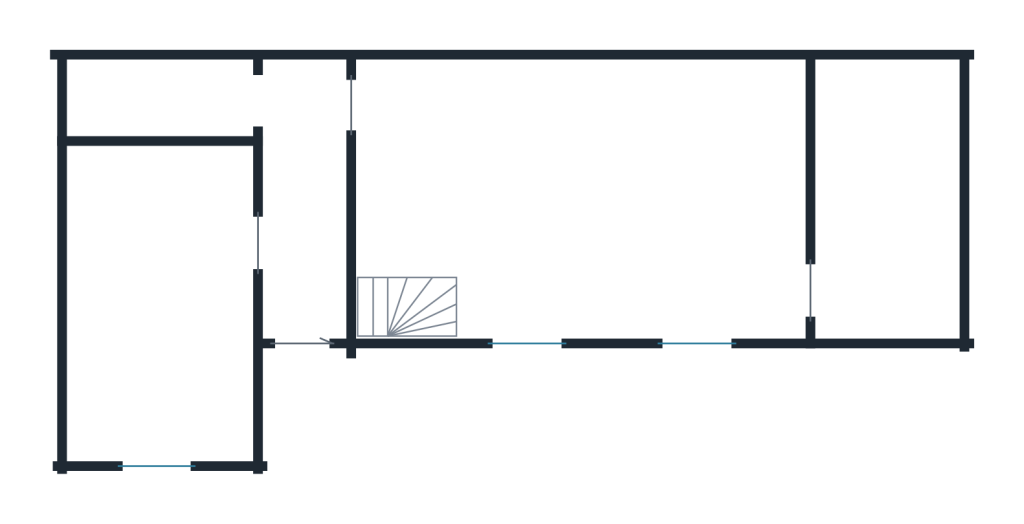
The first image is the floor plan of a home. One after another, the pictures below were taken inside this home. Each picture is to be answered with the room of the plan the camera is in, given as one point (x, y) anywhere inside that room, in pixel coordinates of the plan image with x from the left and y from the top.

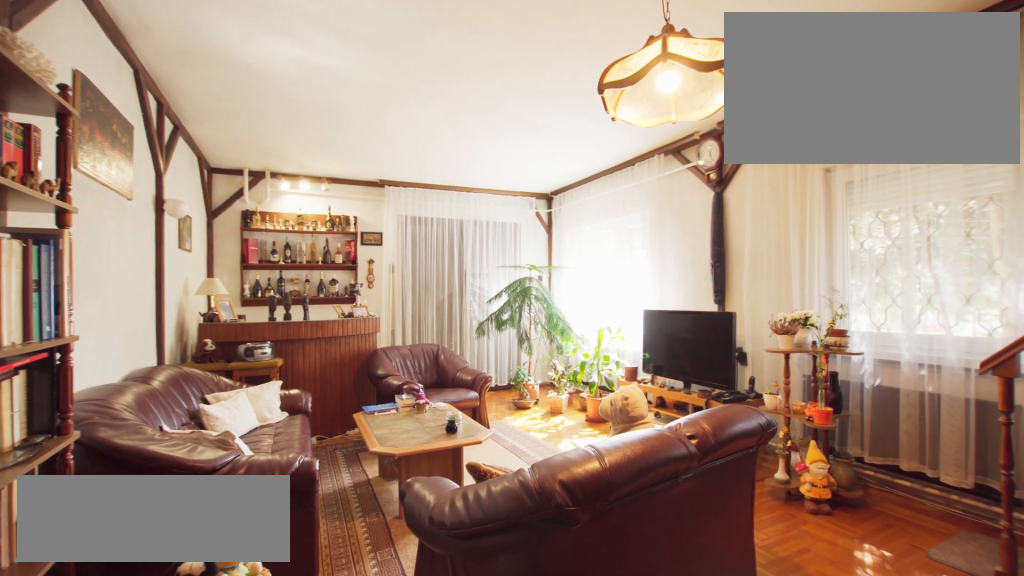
(591, 219)
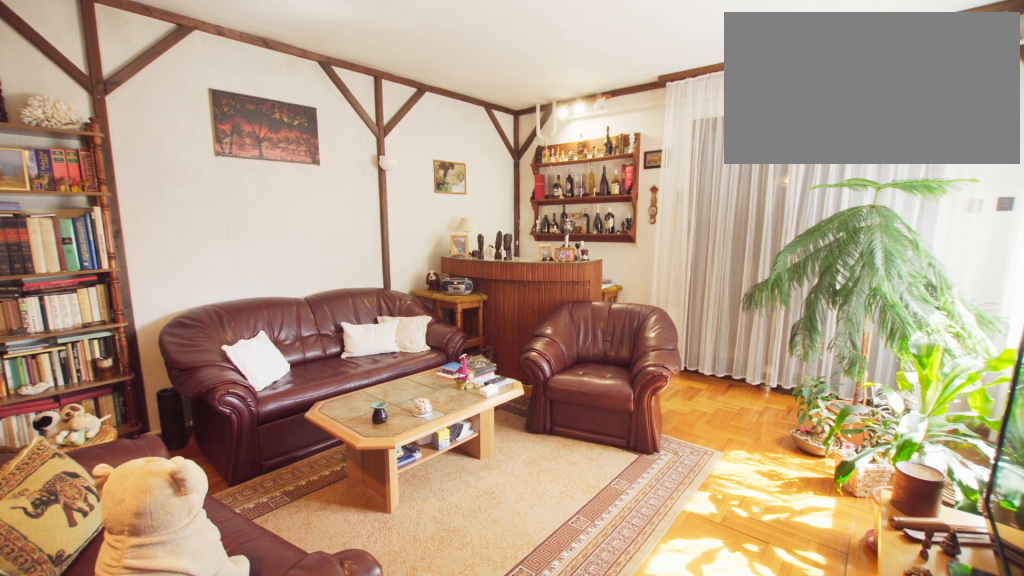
(591, 219)
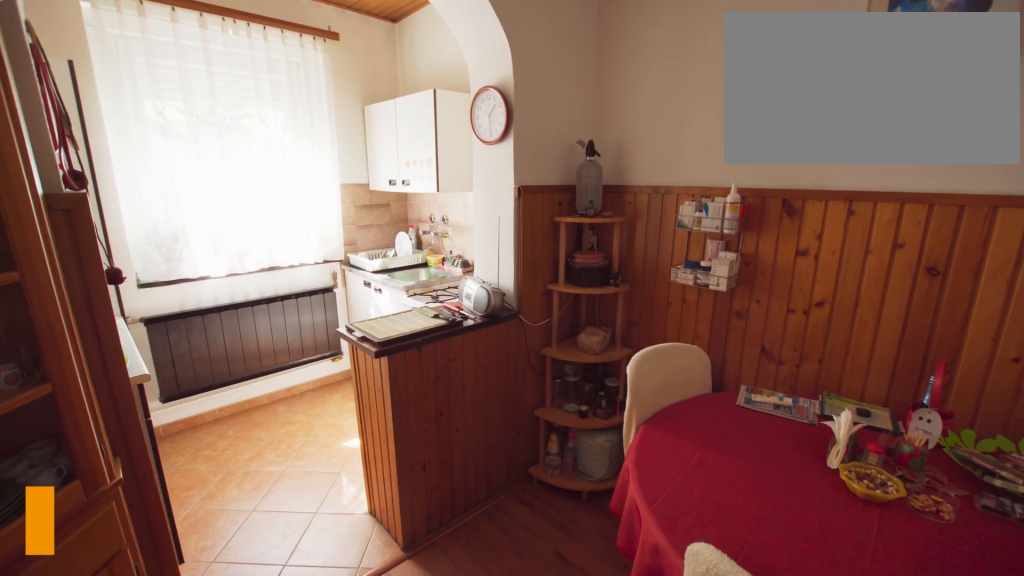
(165, 312)
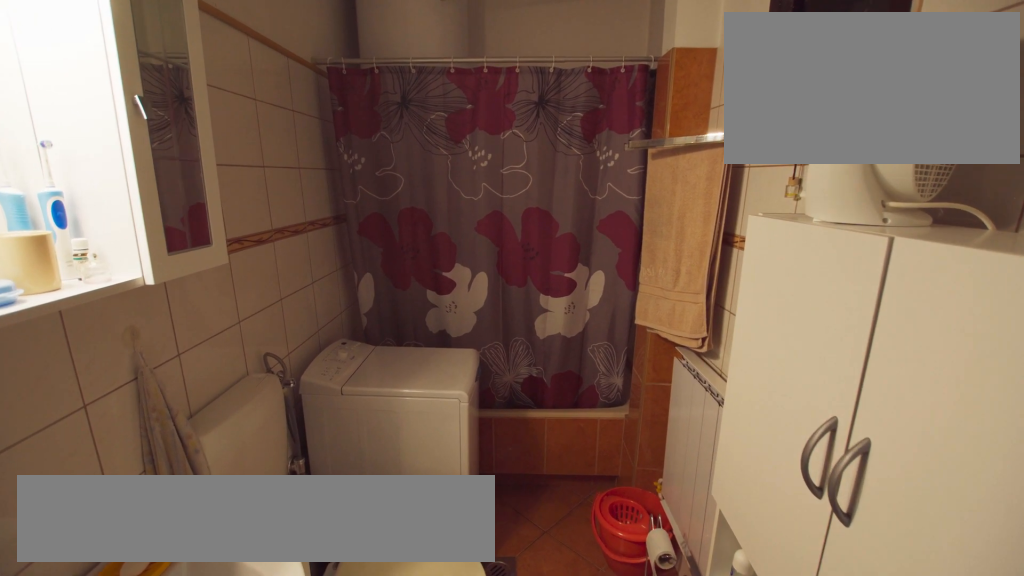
(166, 97)
